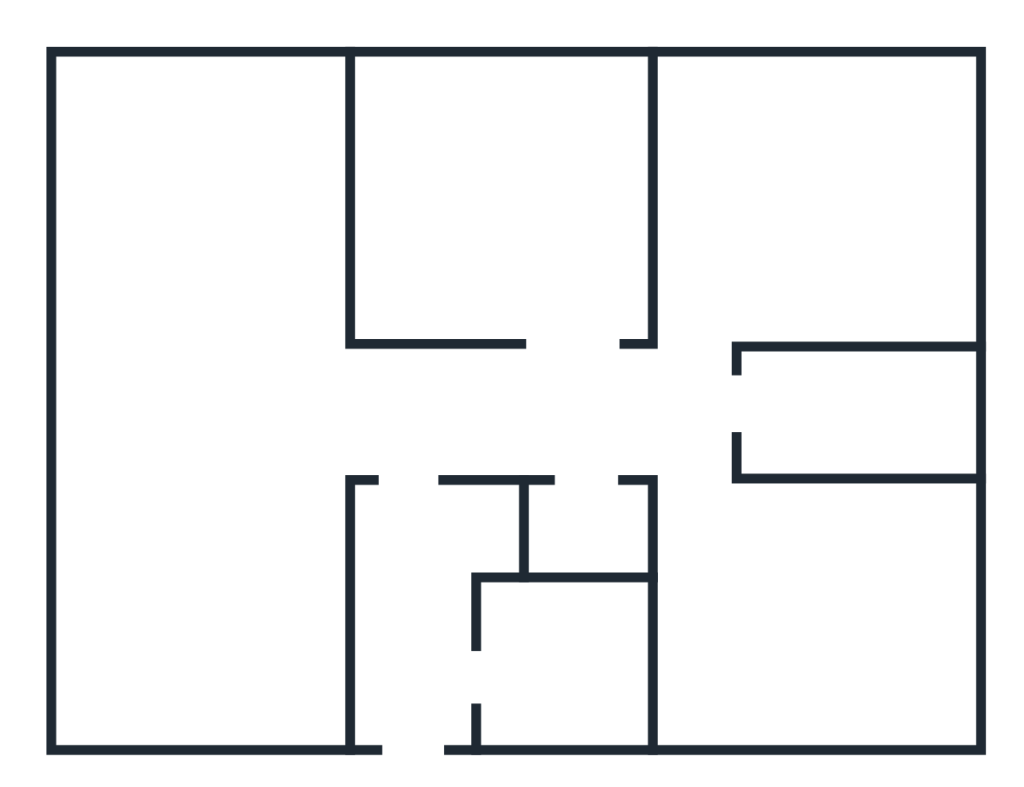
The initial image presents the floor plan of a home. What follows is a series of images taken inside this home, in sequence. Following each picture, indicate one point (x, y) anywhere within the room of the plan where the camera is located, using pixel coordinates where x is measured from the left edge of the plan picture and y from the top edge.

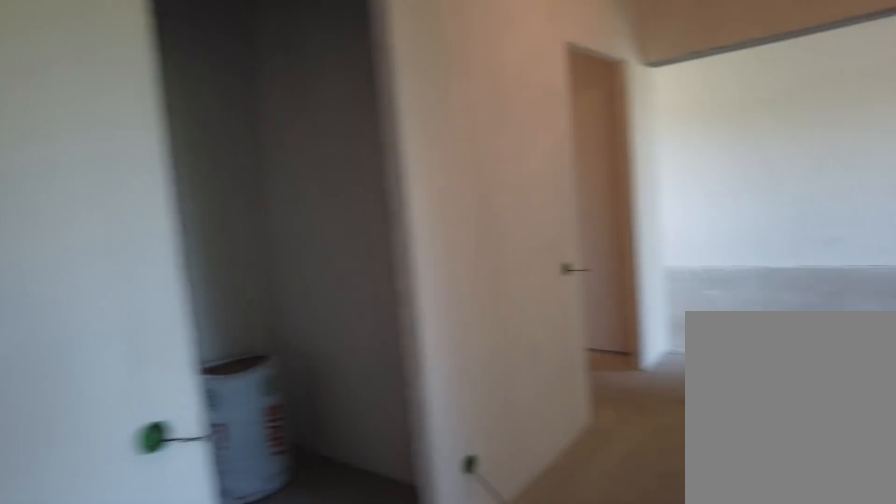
(681, 408)
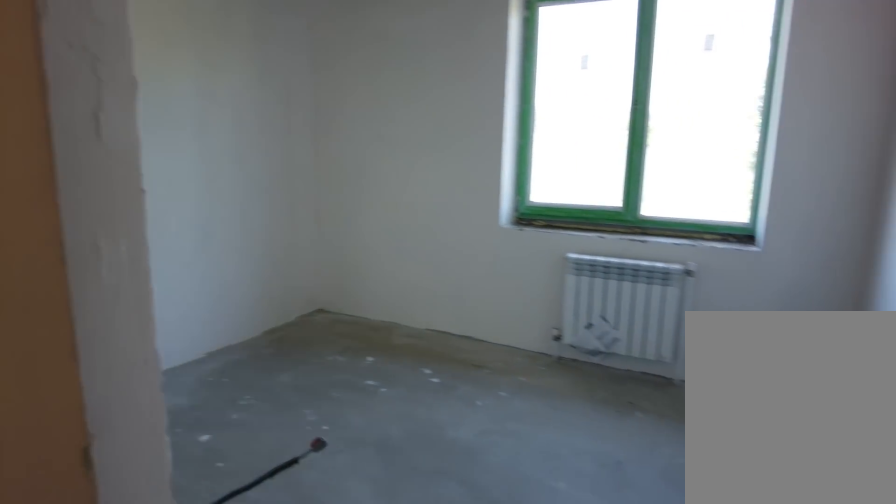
(583, 432)
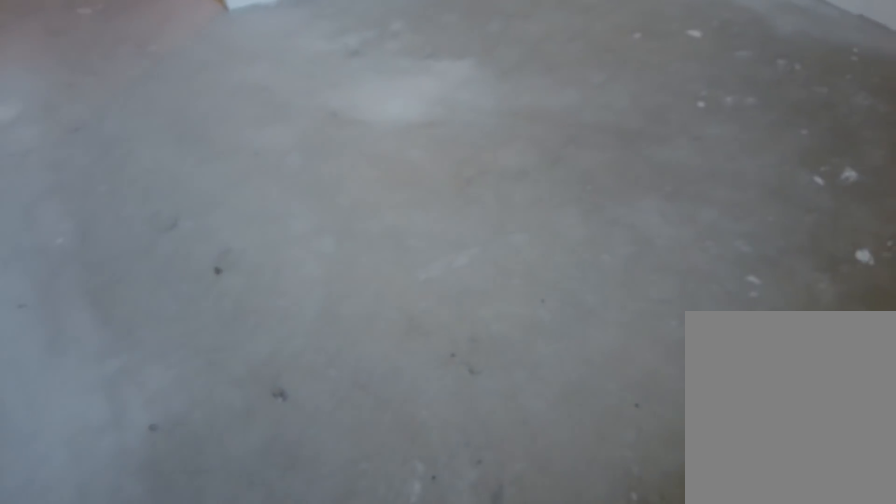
(571, 294)
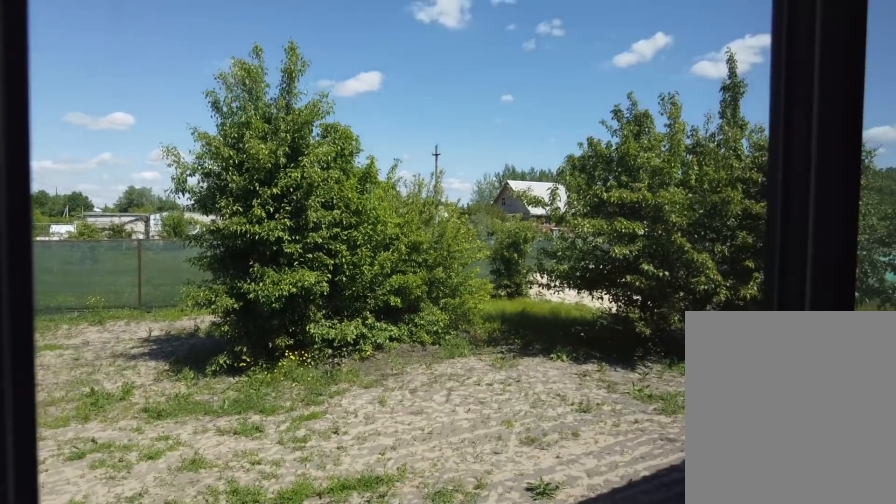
(571, 294)
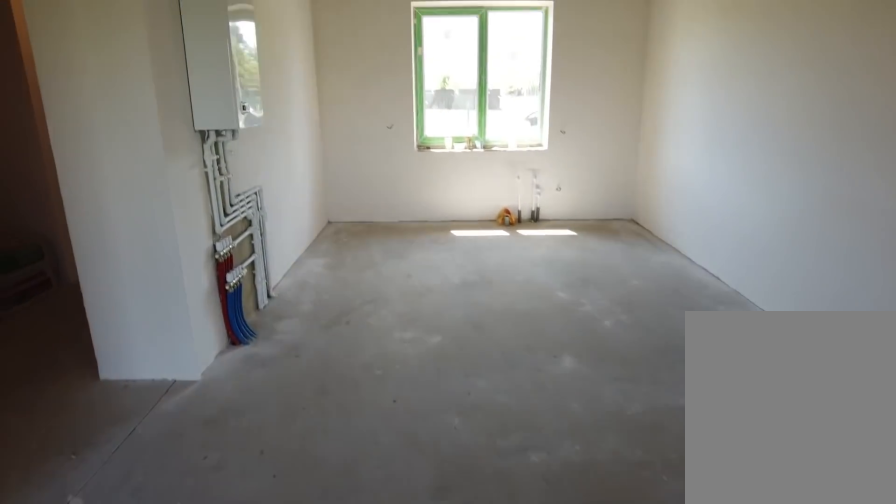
(227, 427)
